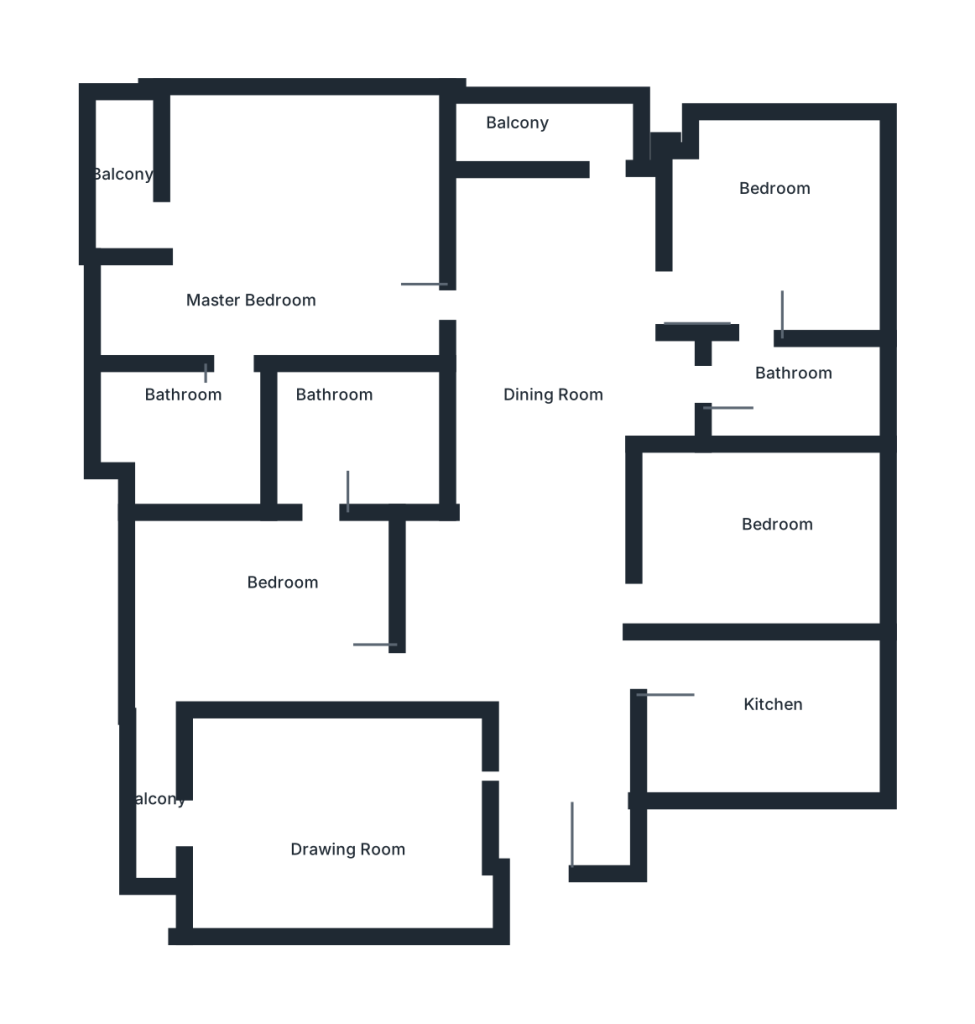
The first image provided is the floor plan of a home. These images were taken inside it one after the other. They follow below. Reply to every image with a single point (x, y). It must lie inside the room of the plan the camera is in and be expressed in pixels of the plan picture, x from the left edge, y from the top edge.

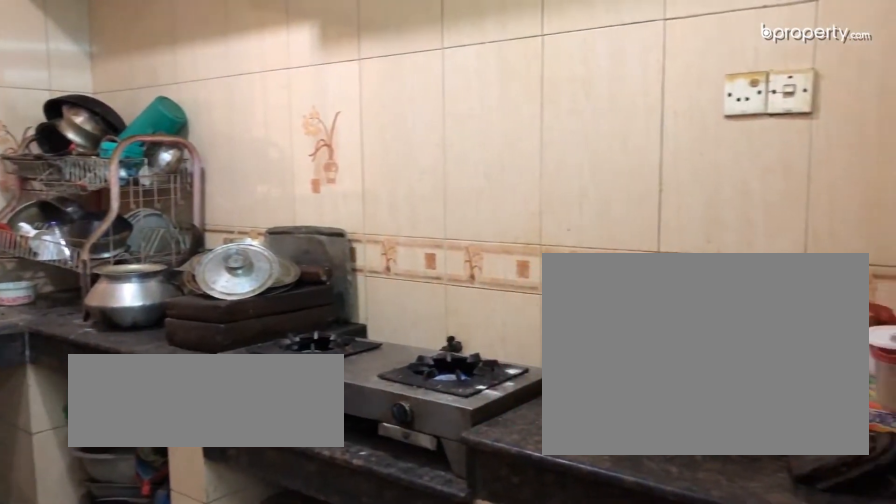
(776, 735)
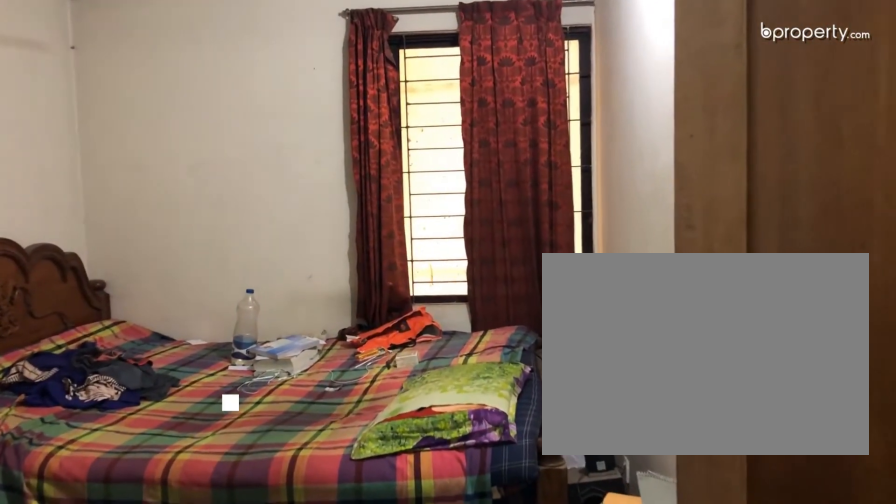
(755, 563)
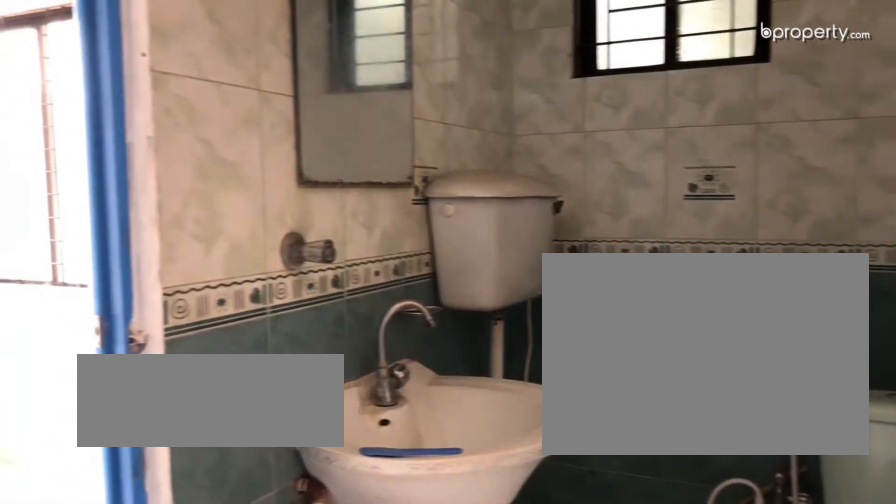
(783, 385)
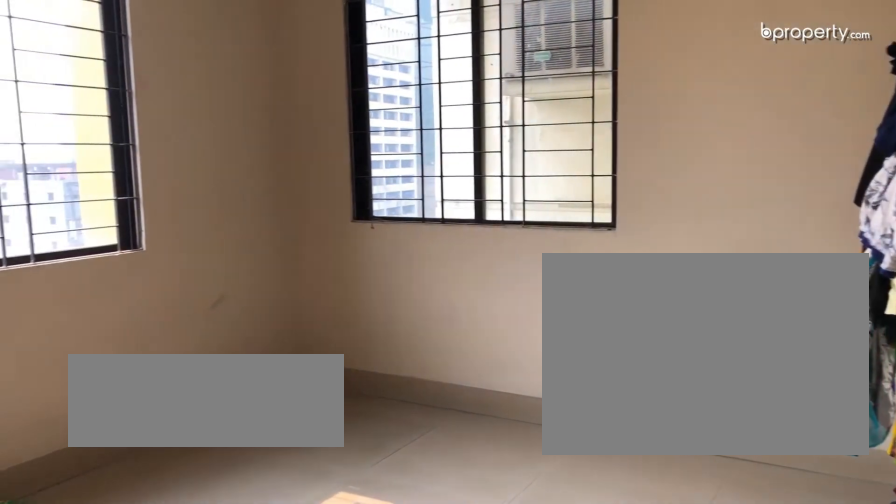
(779, 221)
